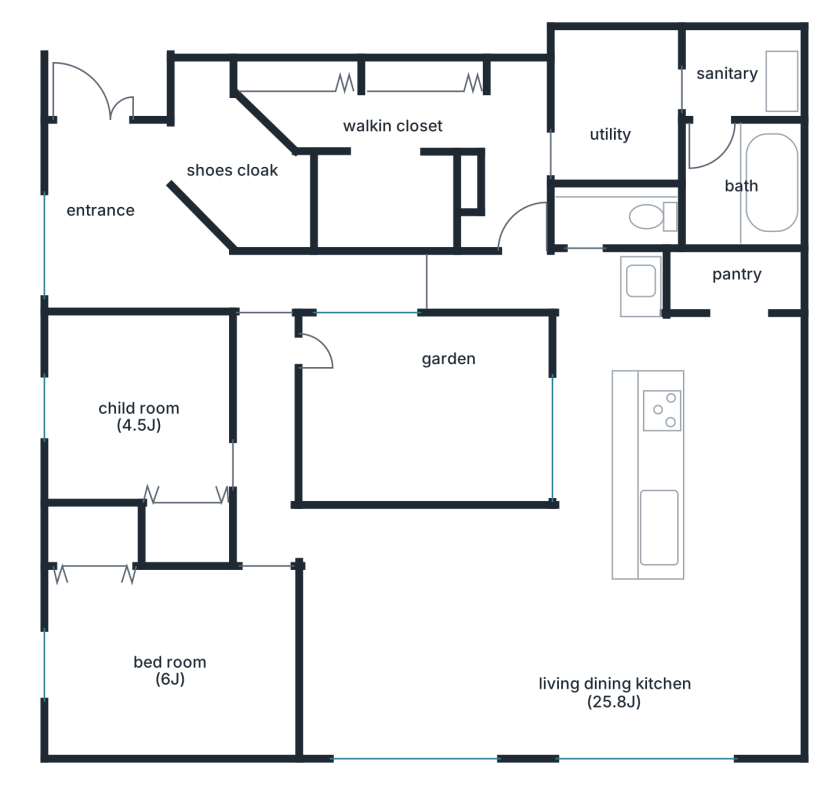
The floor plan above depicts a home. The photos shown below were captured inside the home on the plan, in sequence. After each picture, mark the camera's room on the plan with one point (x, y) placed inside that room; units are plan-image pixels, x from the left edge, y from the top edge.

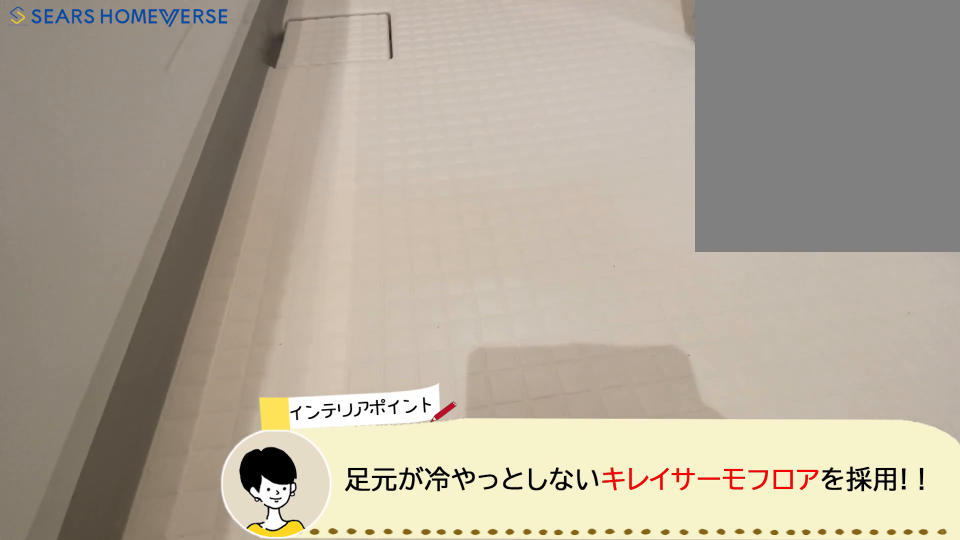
(743, 134)
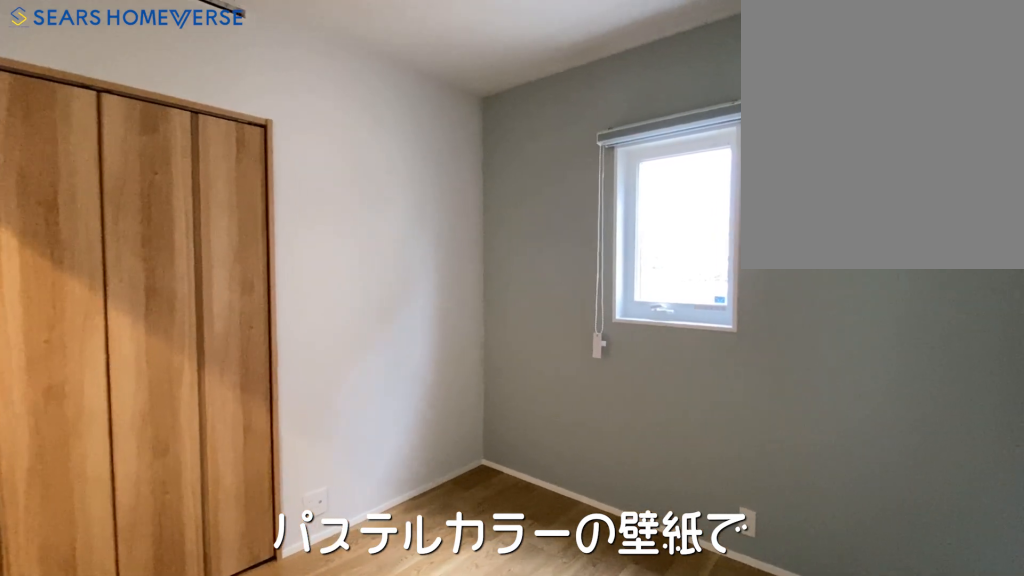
(188, 460)
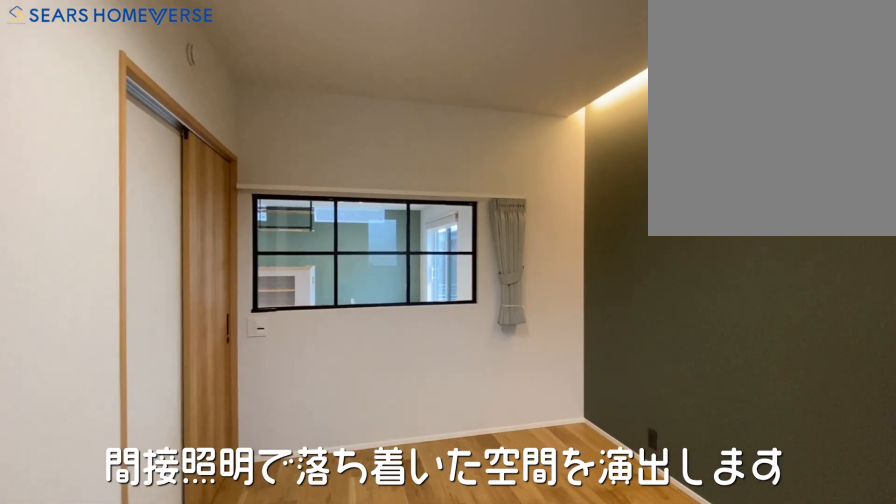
(171, 617)
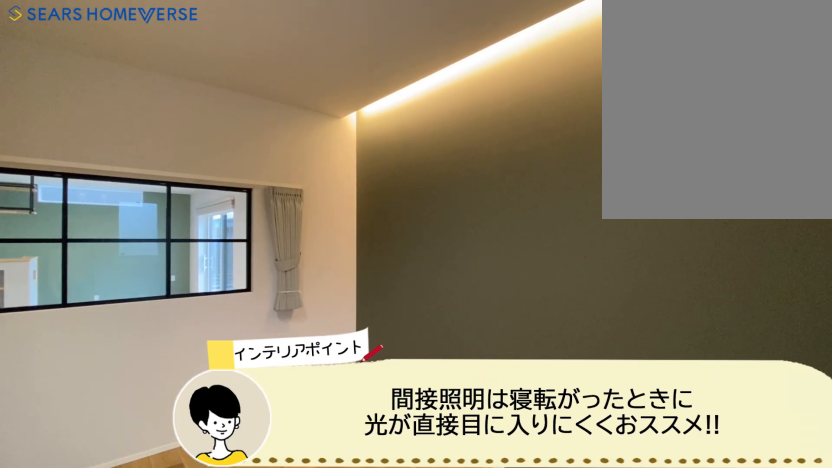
(171, 616)
